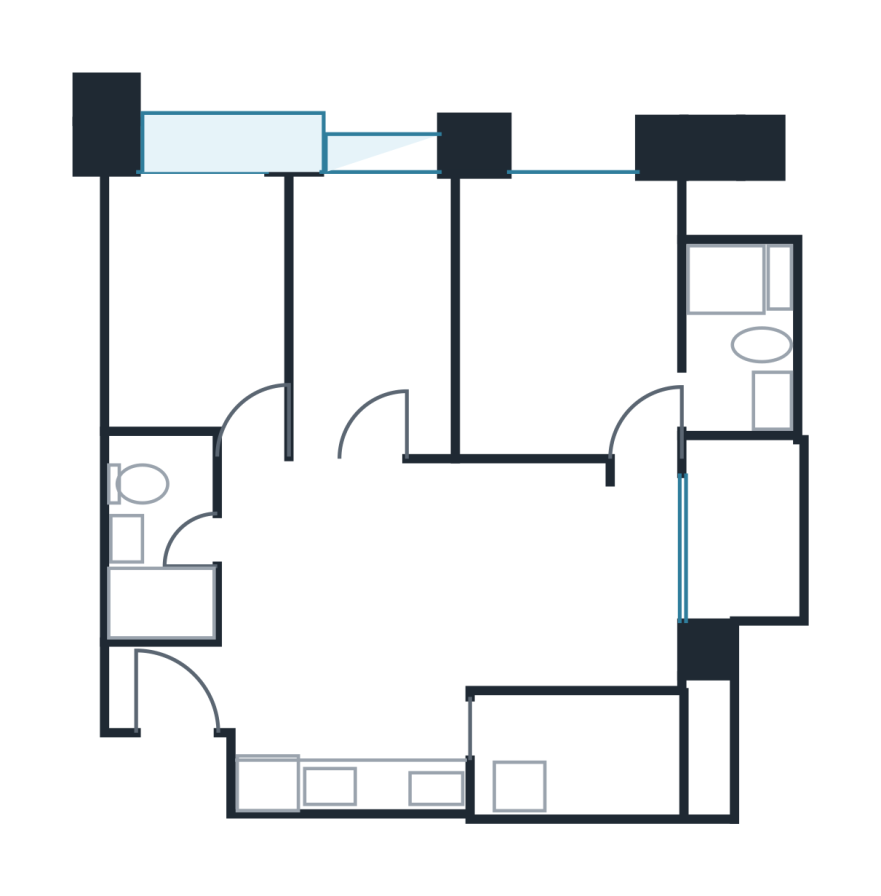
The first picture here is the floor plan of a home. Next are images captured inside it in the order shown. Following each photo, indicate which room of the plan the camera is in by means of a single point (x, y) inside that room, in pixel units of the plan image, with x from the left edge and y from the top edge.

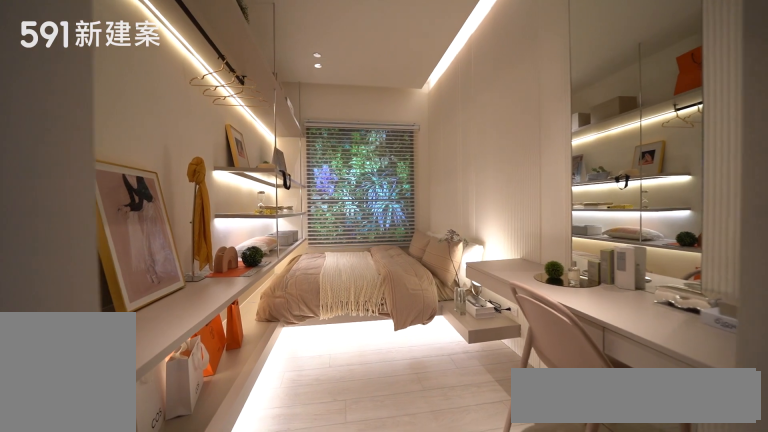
(365, 316)
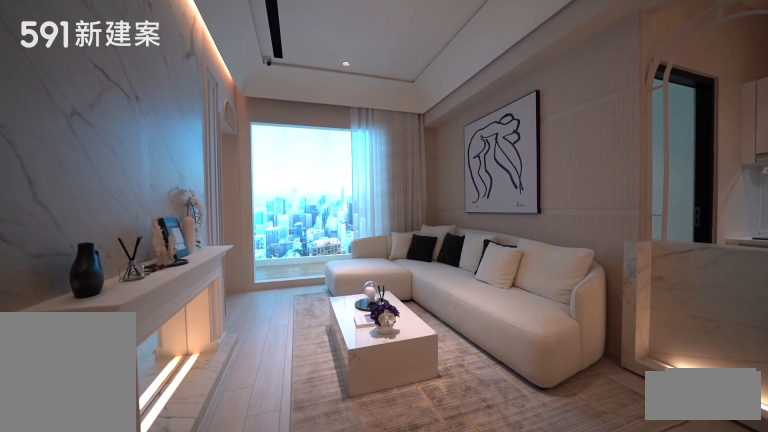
(538, 574)
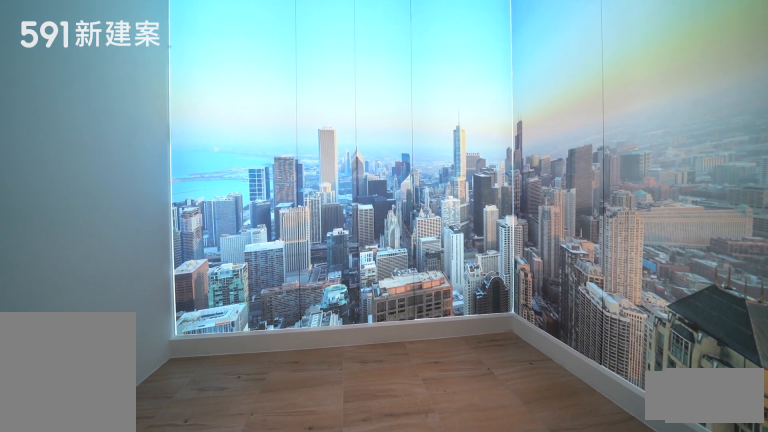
(741, 527)
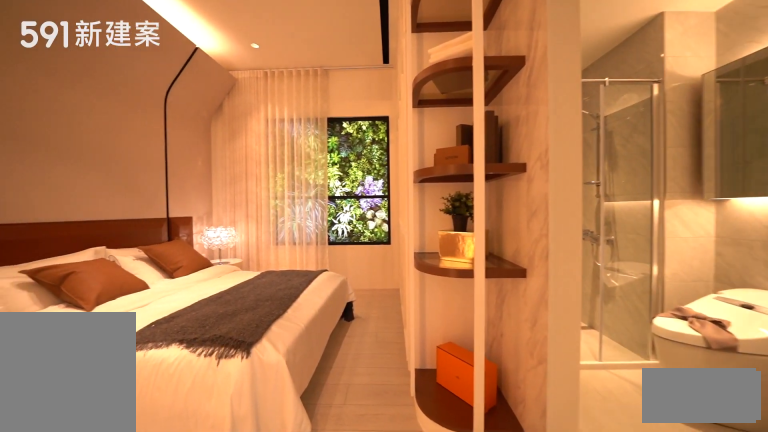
(567, 316)
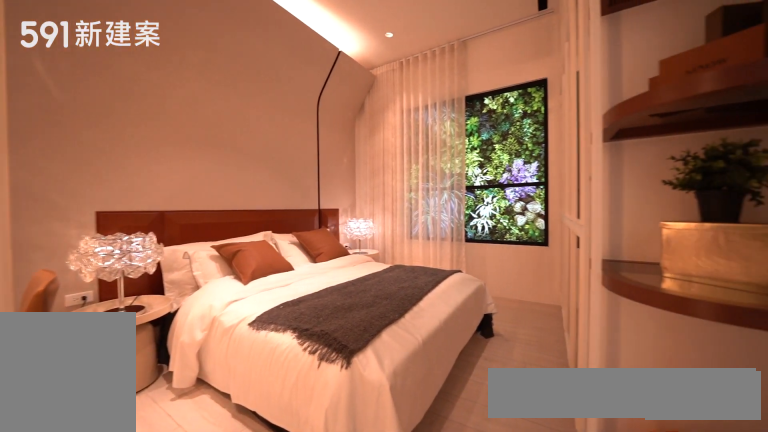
(567, 316)
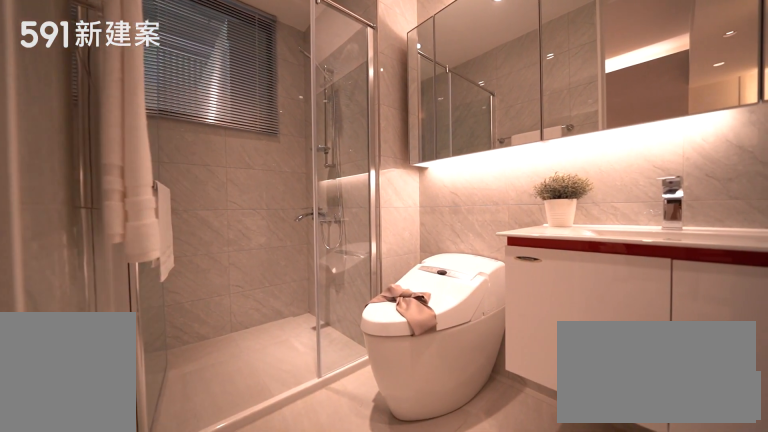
(742, 336)
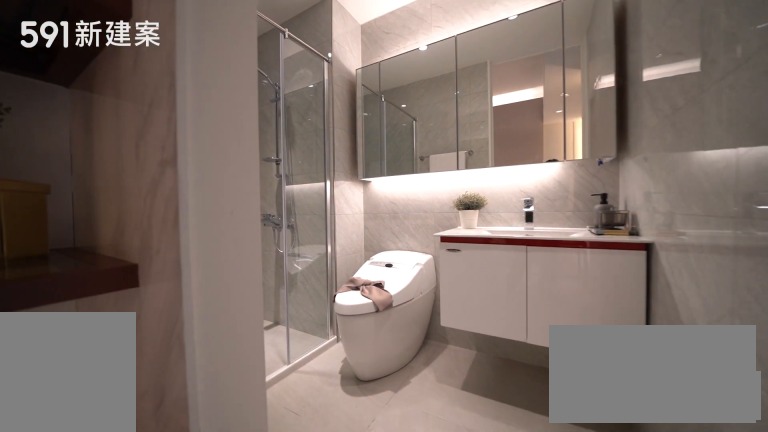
(742, 336)
